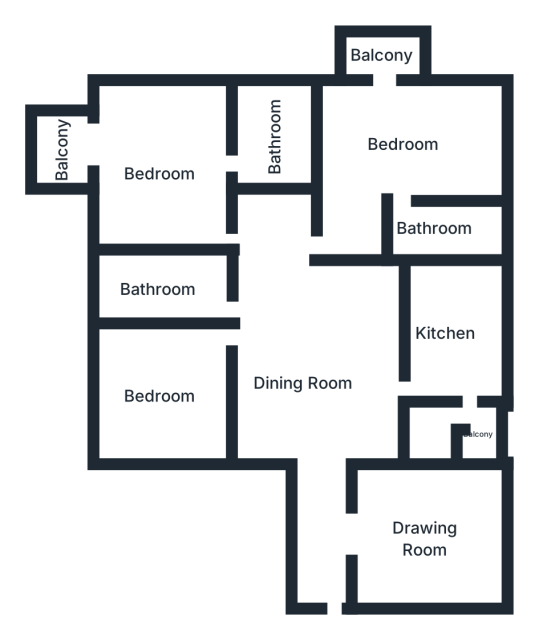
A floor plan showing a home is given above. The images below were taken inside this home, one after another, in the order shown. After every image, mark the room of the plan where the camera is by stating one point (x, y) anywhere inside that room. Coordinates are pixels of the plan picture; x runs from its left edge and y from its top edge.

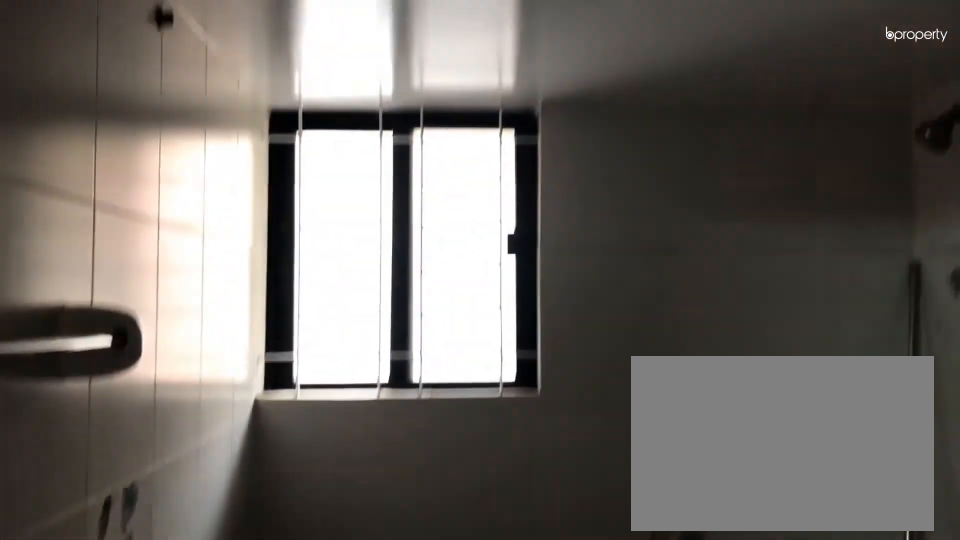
(271, 137)
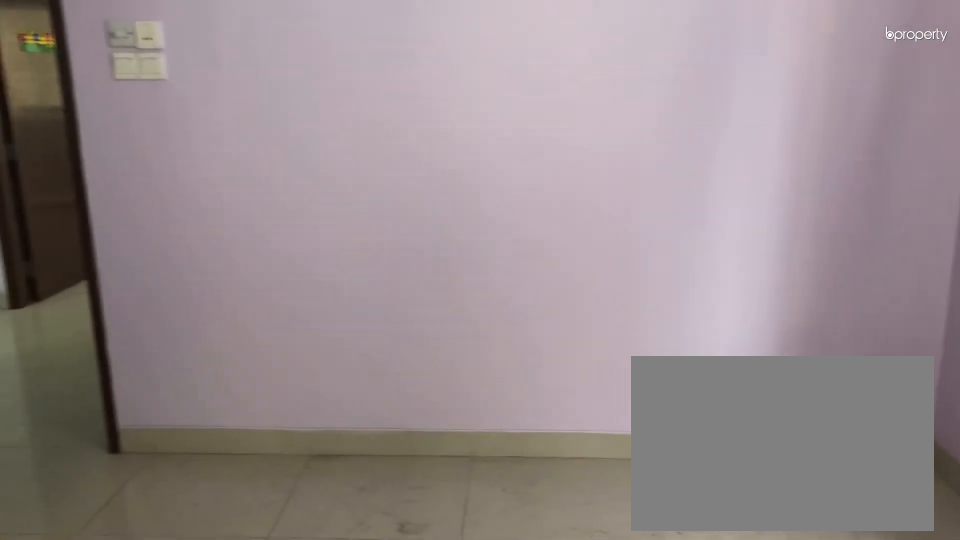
(407, 144)
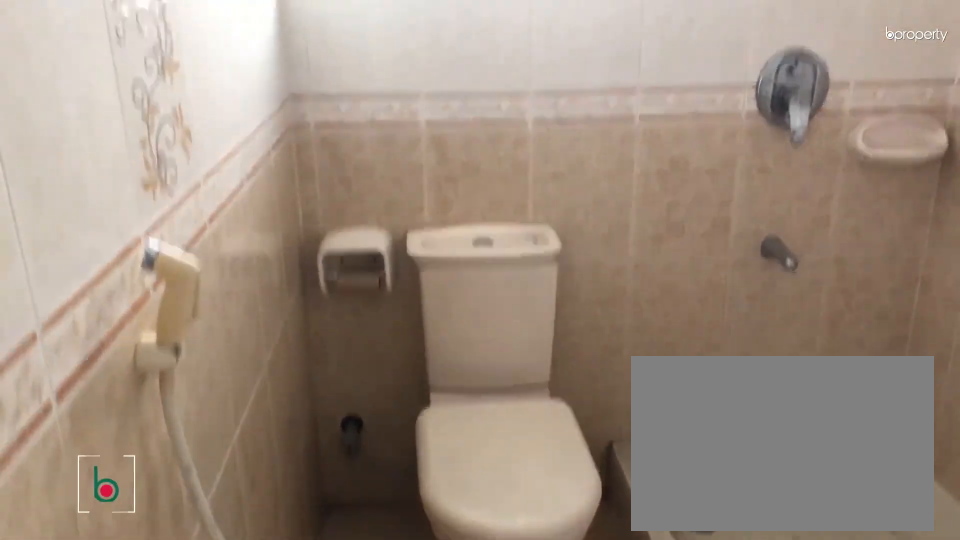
(445, 225)
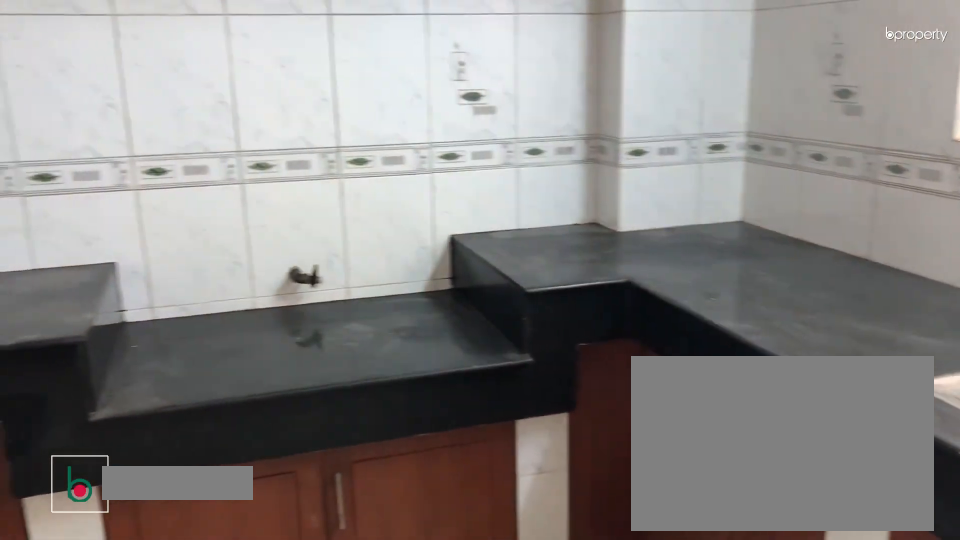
(445, 337)
